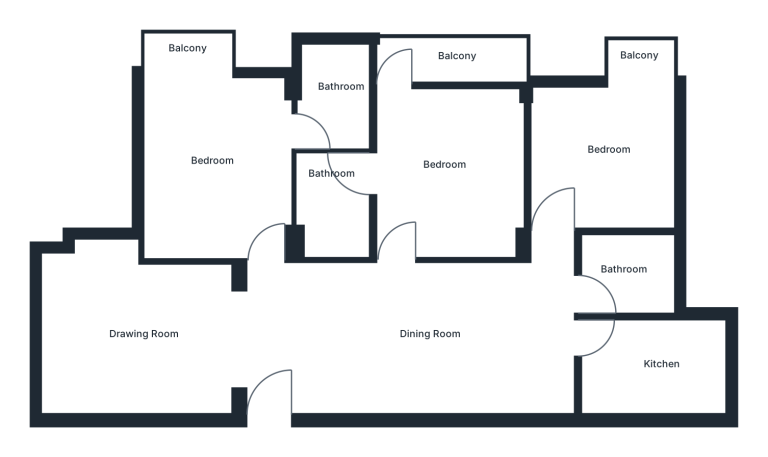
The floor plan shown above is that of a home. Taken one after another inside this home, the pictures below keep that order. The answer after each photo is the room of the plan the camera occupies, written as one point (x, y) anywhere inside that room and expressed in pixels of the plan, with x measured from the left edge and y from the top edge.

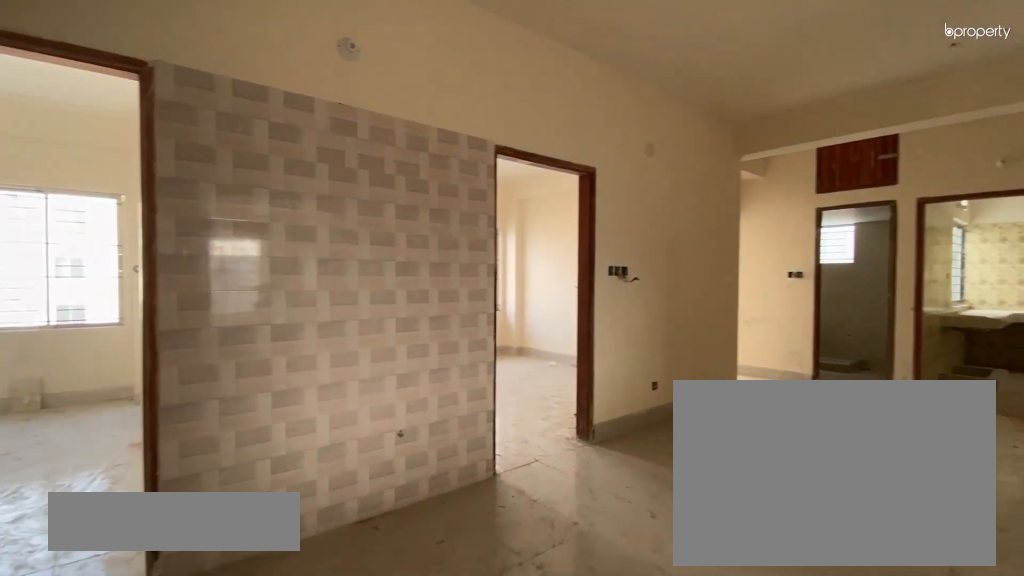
(293, 349)
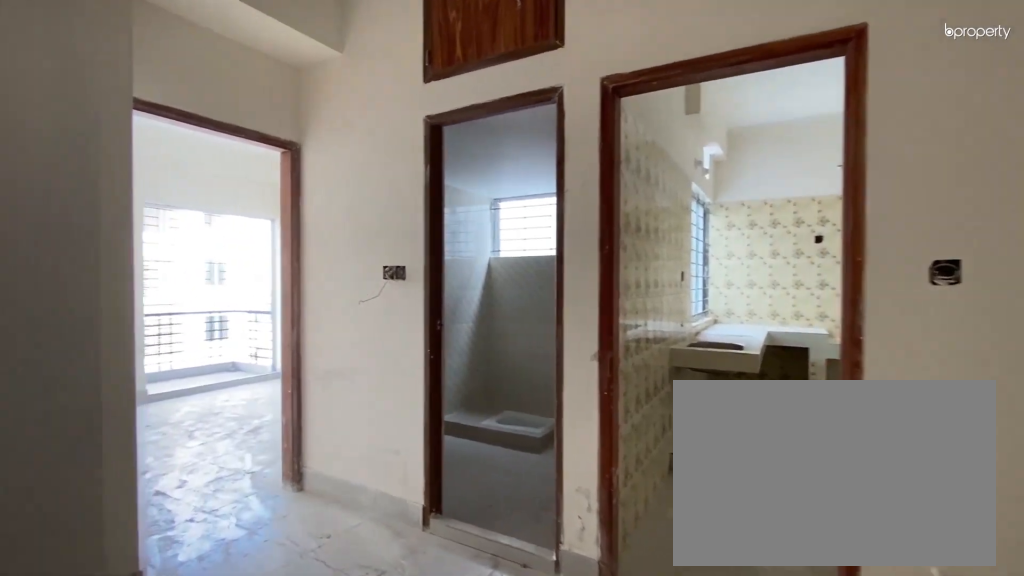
(453, 347)
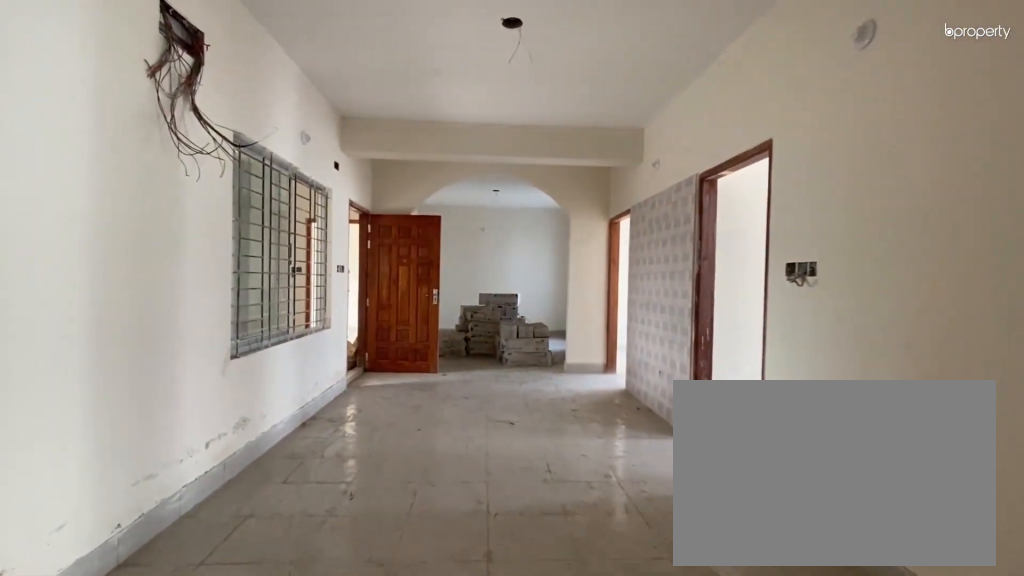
(453, 347)
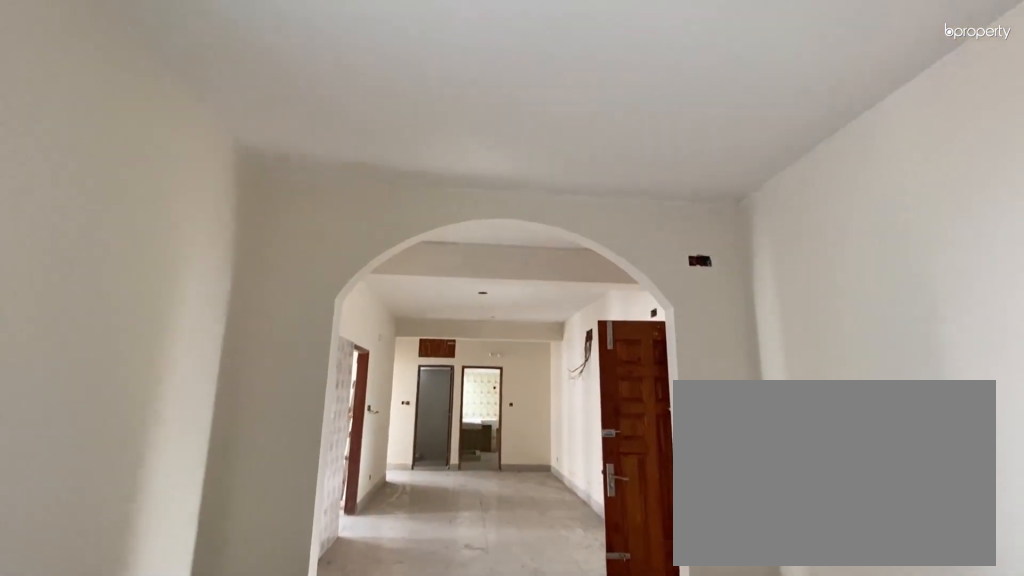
(142, 341)
